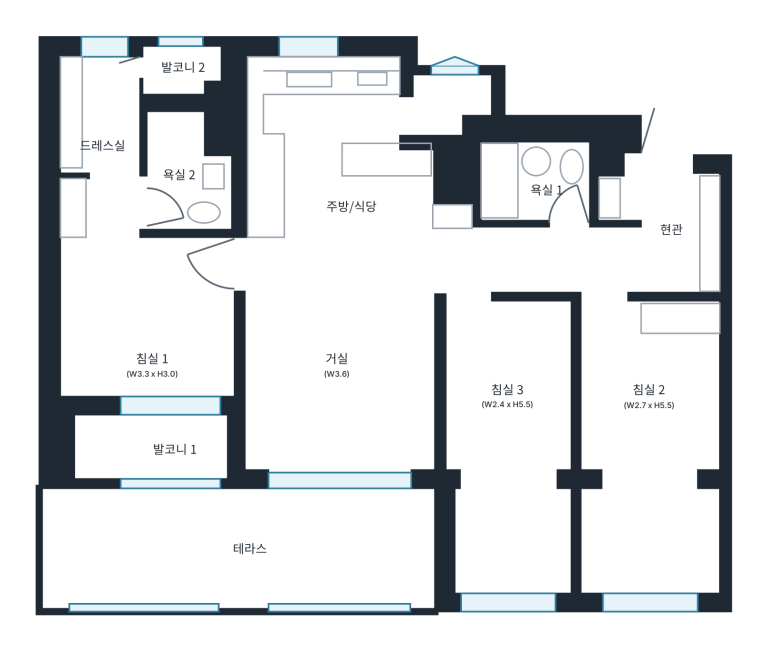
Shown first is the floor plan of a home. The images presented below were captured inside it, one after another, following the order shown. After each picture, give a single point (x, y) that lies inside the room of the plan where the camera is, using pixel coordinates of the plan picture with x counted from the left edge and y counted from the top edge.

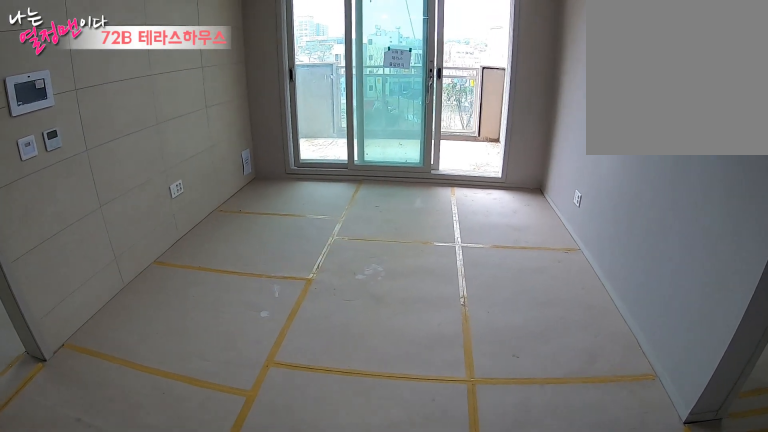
(333, 371)
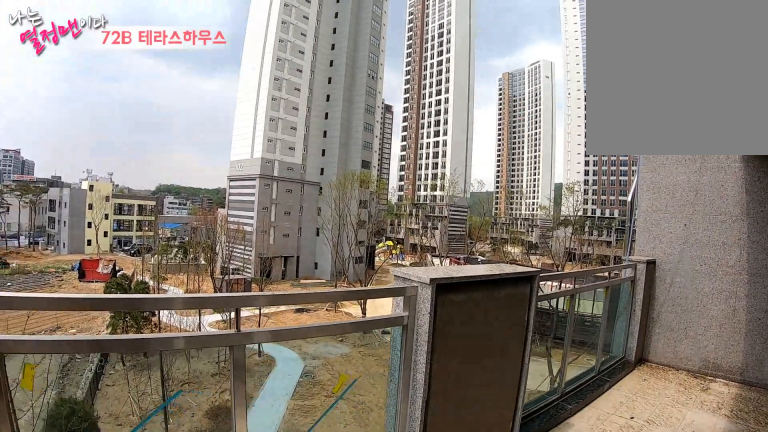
(245, 548)
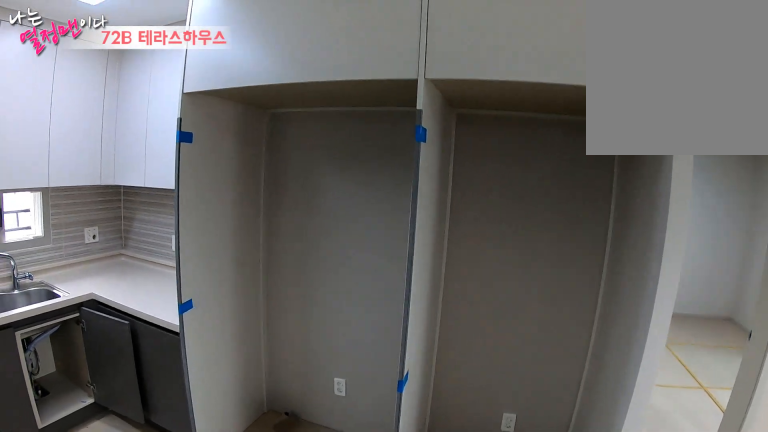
(344, 206)
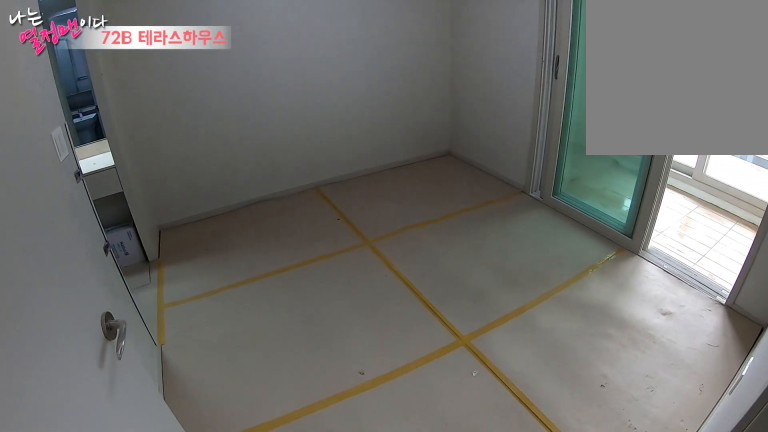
(152, 366)
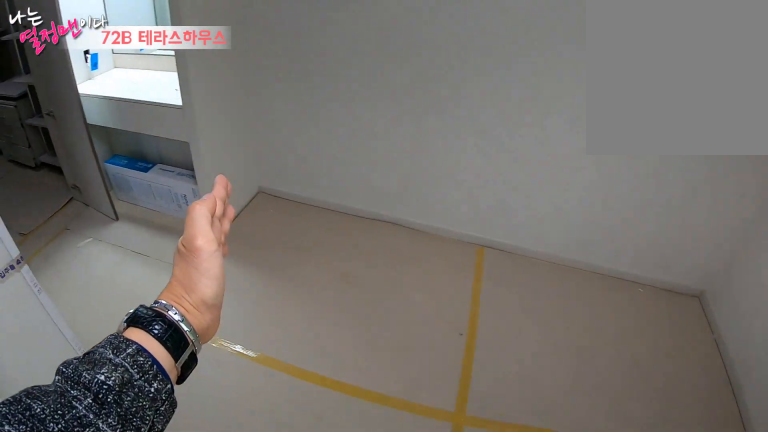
(152, 366)
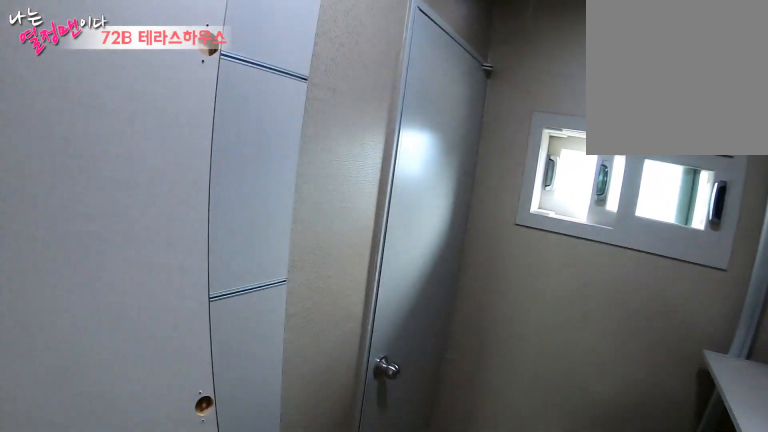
(99, 170)
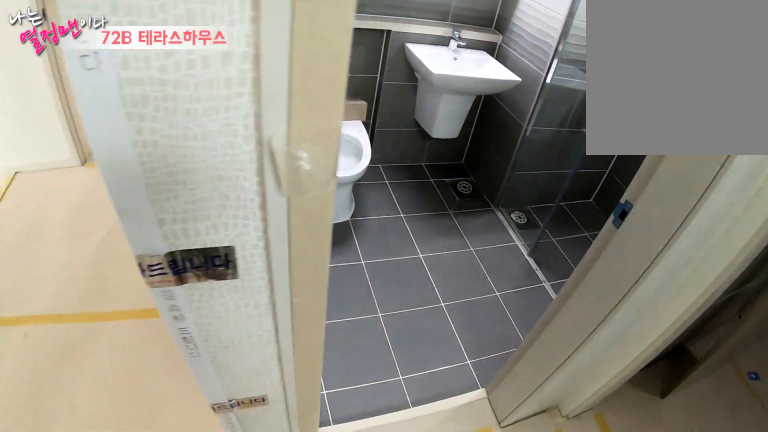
(99, 170)
